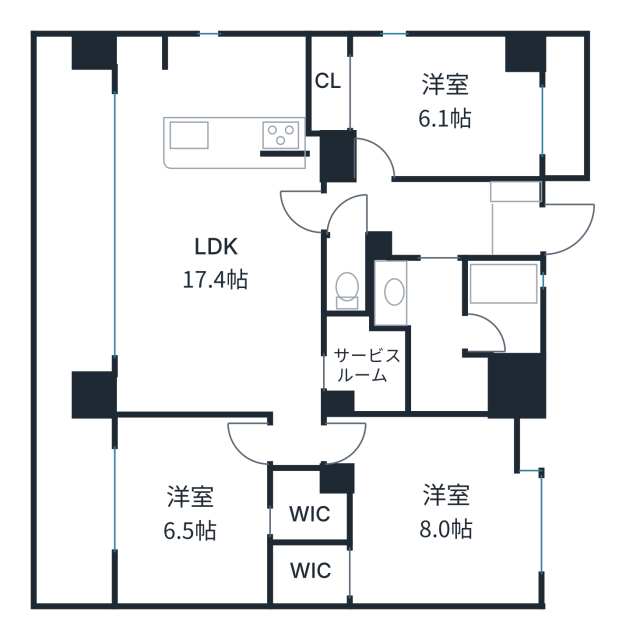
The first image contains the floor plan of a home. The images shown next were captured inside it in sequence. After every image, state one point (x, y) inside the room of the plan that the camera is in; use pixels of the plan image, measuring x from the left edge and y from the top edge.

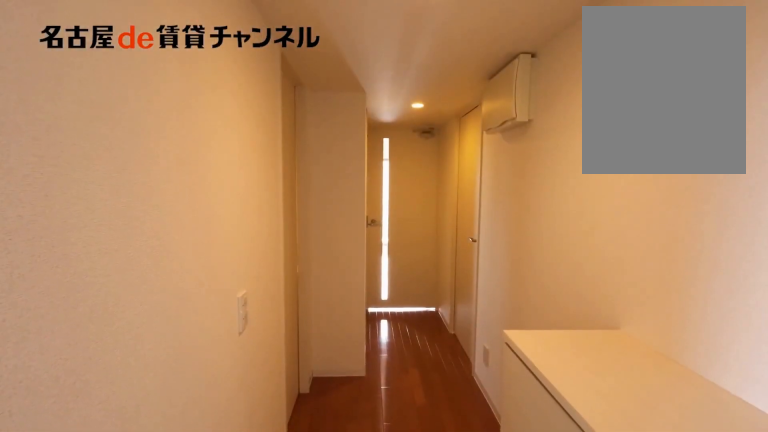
(513, 220)
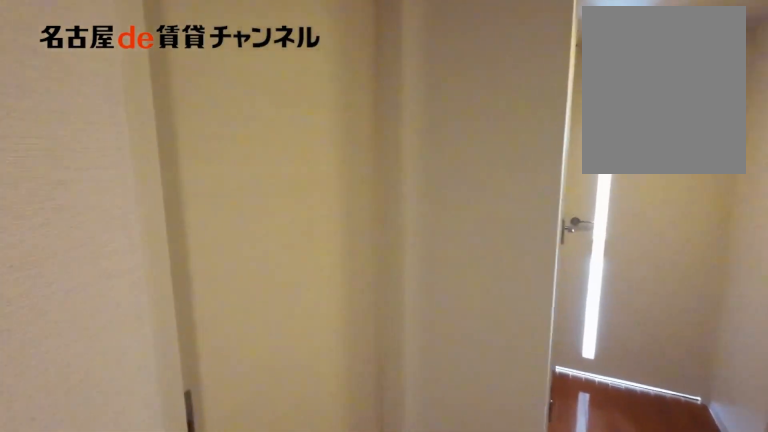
(513, 220)
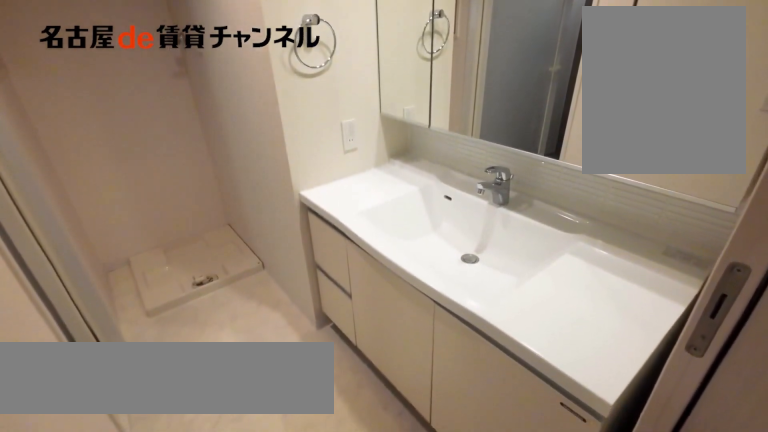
(432, 332)
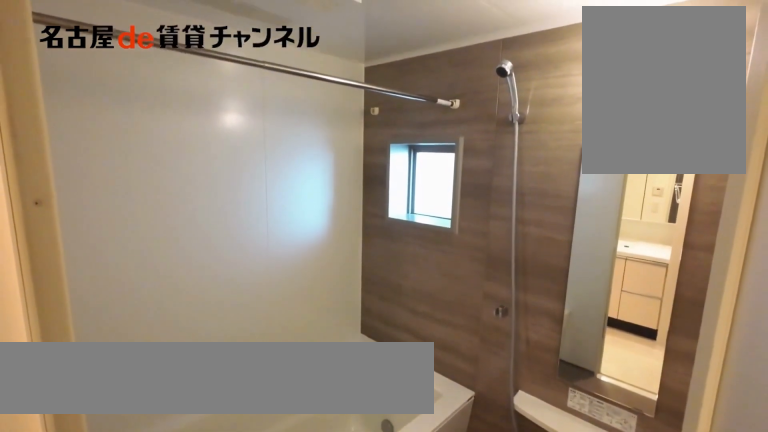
(501, 306)
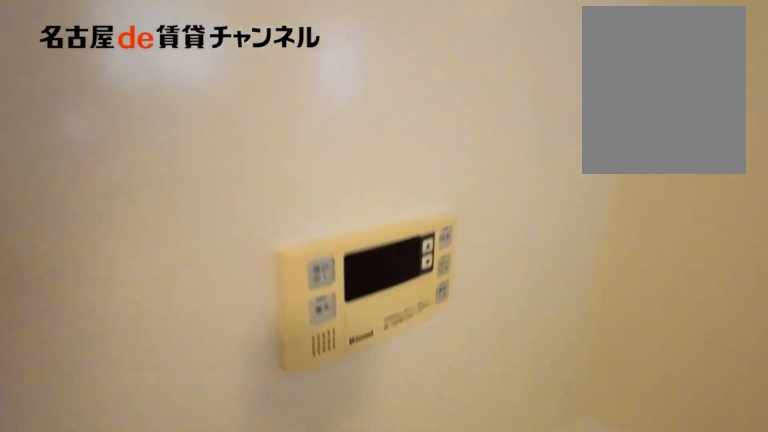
(501, 306)
